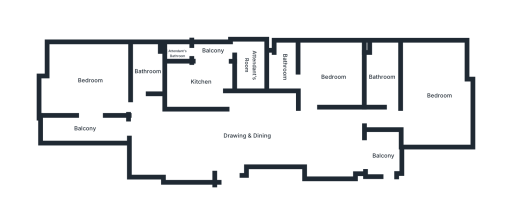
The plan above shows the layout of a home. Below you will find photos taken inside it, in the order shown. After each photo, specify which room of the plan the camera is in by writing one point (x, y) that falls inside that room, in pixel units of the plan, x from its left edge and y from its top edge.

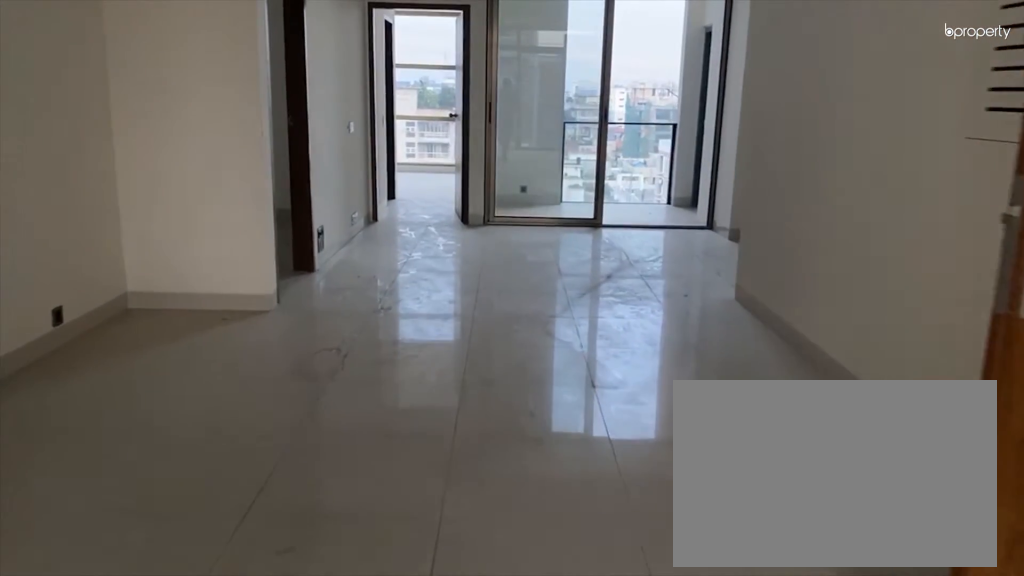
(232, 141)
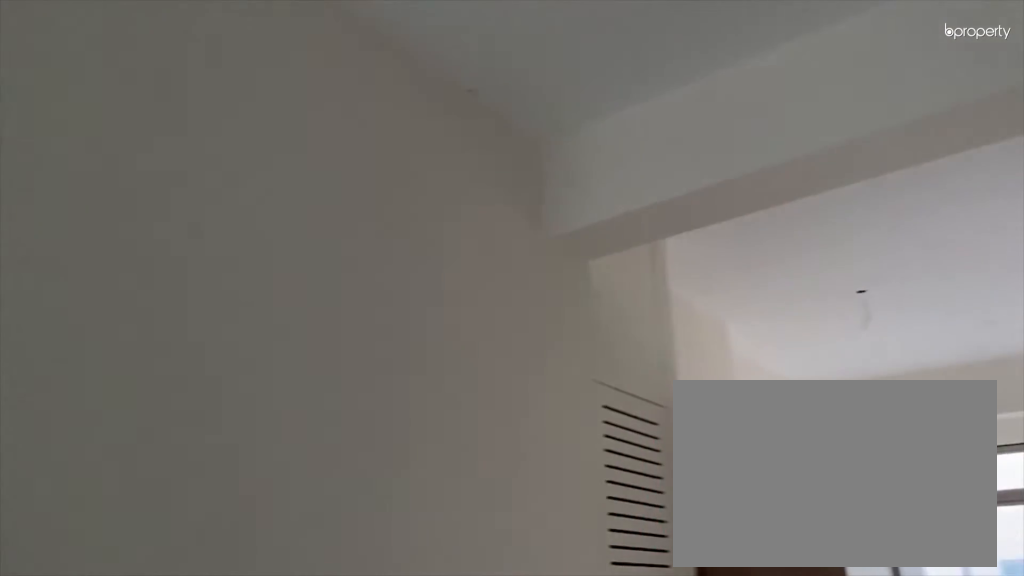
(322, 141)
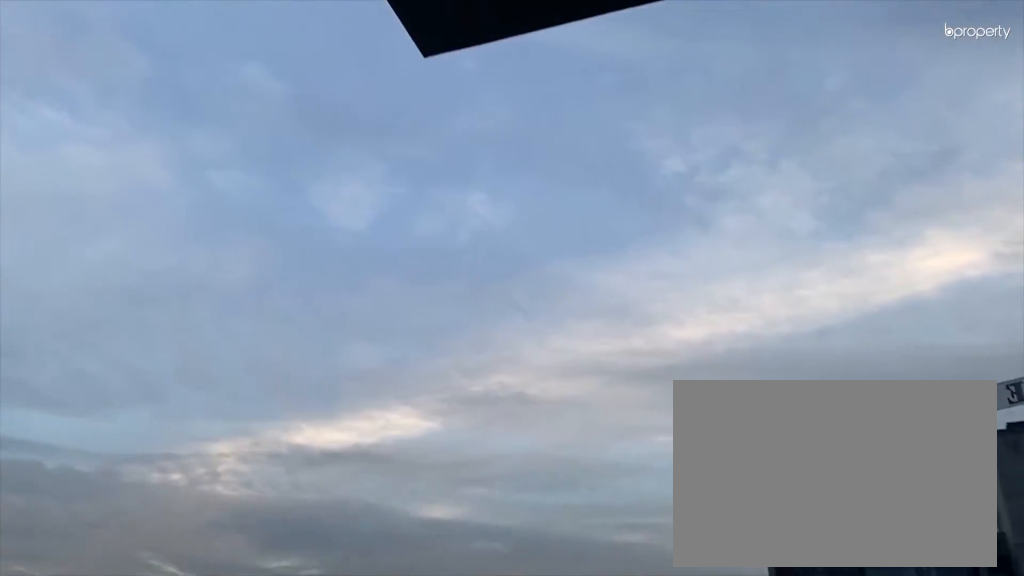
(84, 128)
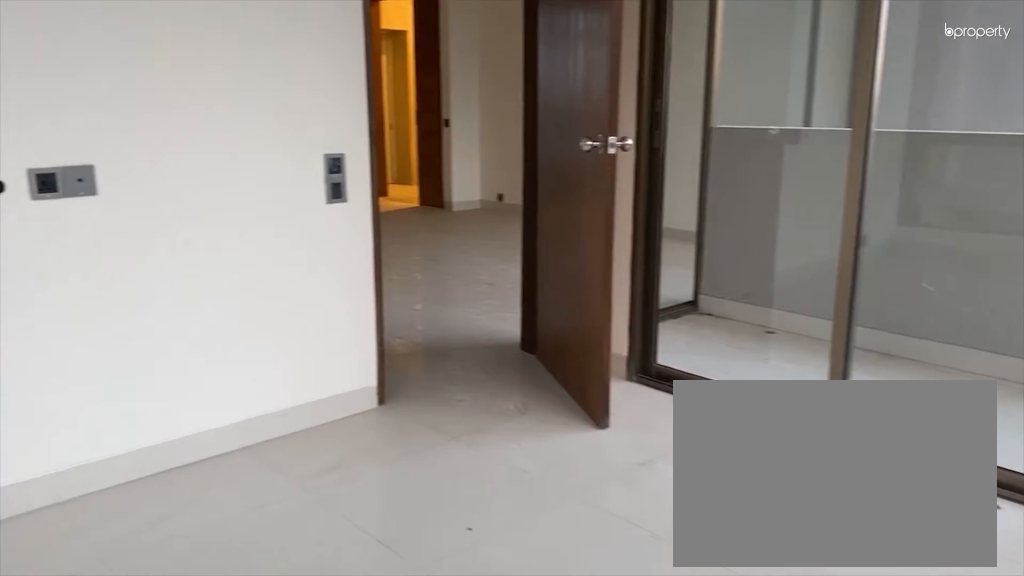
(90, 80)
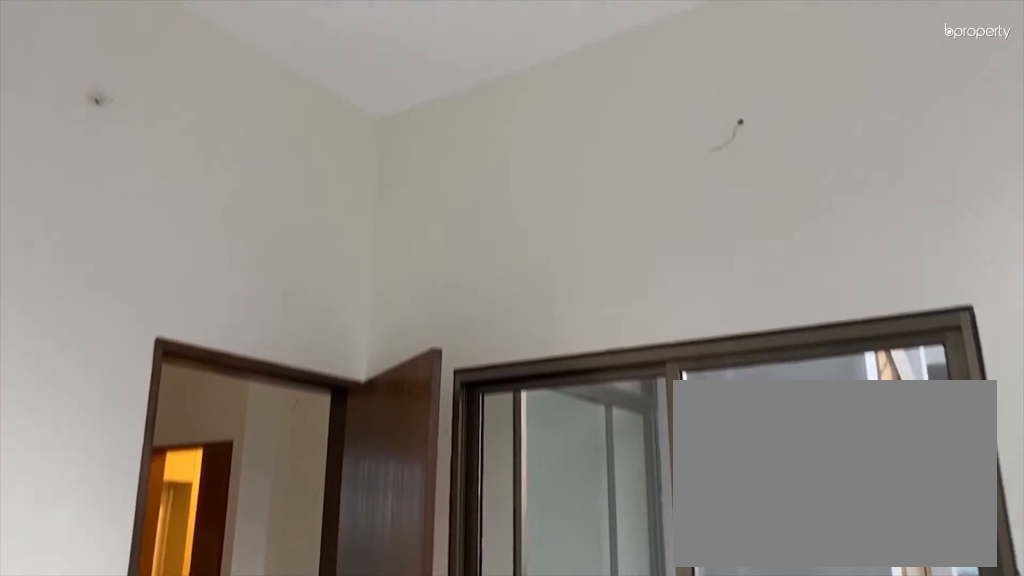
(90, 80)
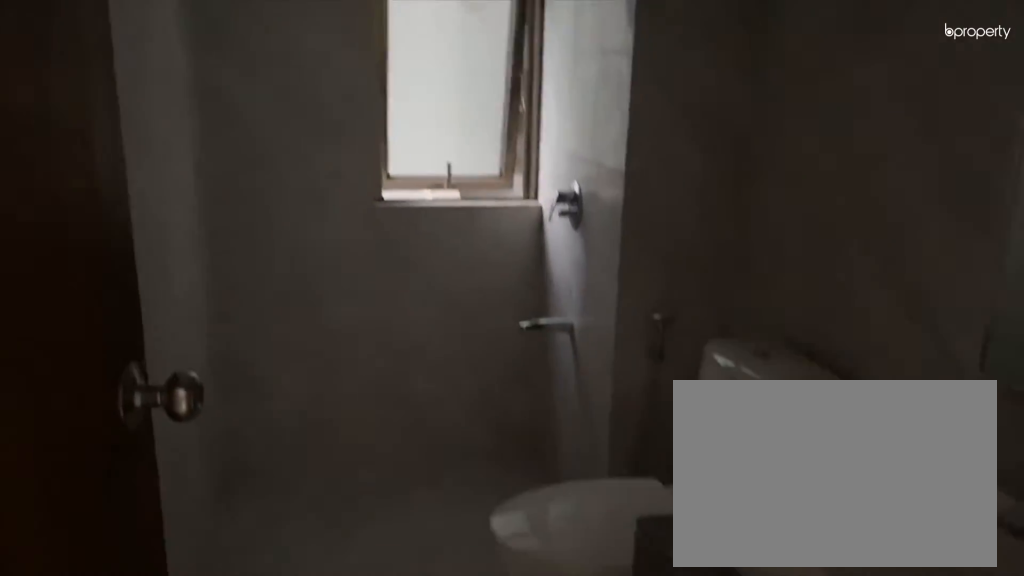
(147, 74)
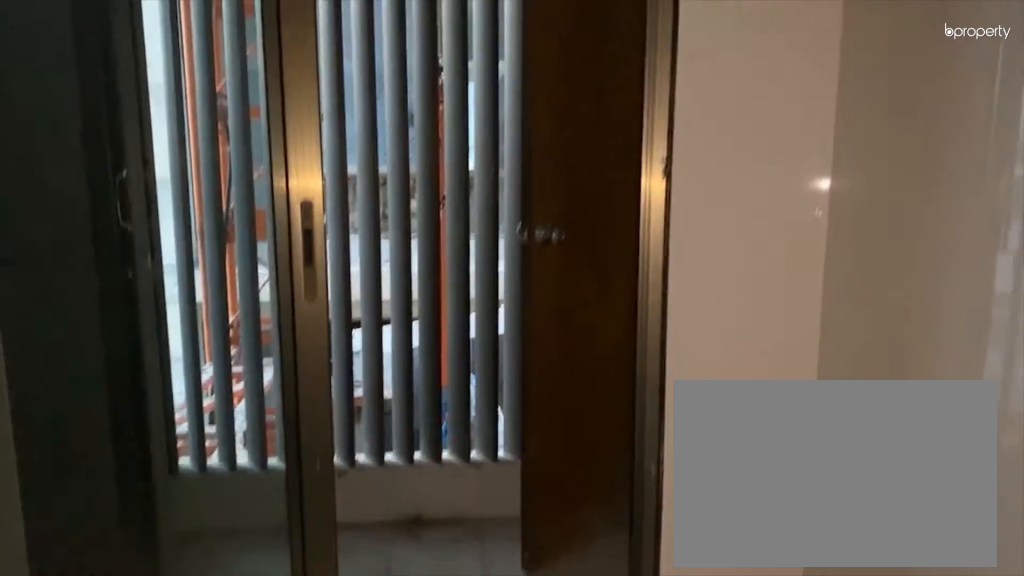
(201, 83)
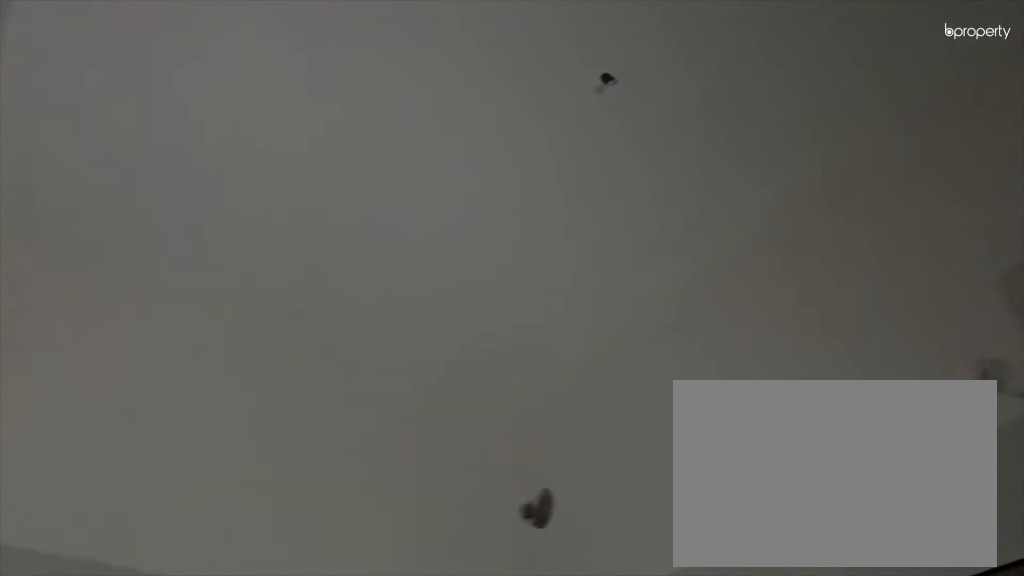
(201, 83)
